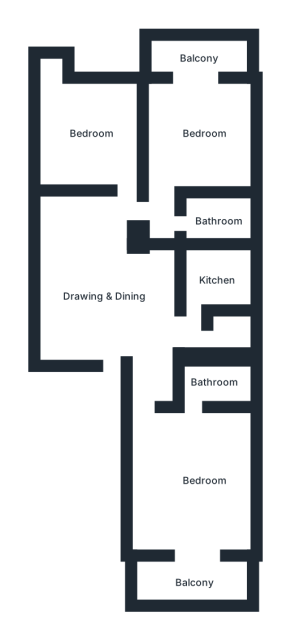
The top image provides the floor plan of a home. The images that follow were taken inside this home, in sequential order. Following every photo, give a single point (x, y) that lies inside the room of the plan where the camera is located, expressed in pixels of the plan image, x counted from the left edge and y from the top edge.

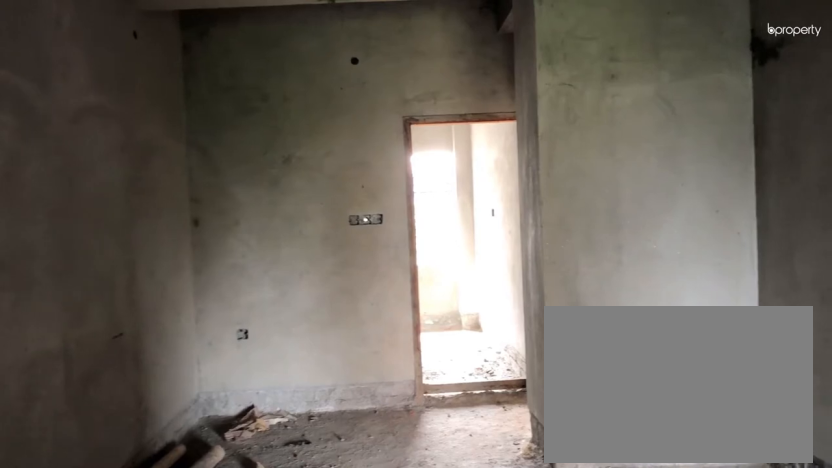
(107, 298)
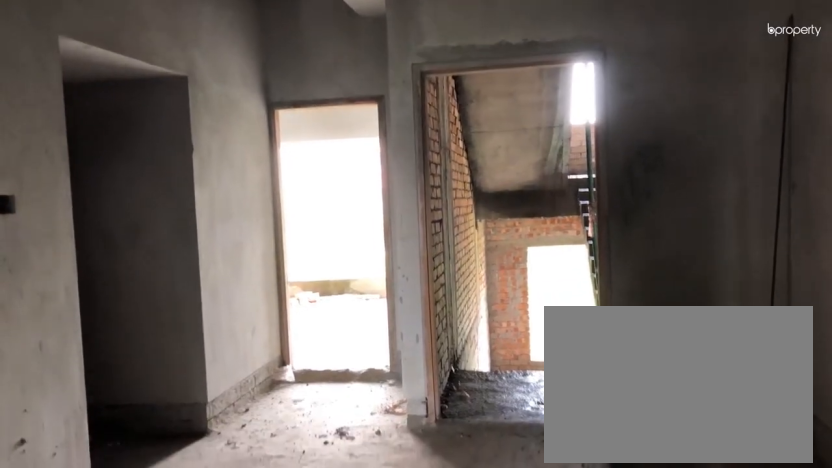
(107, 300)
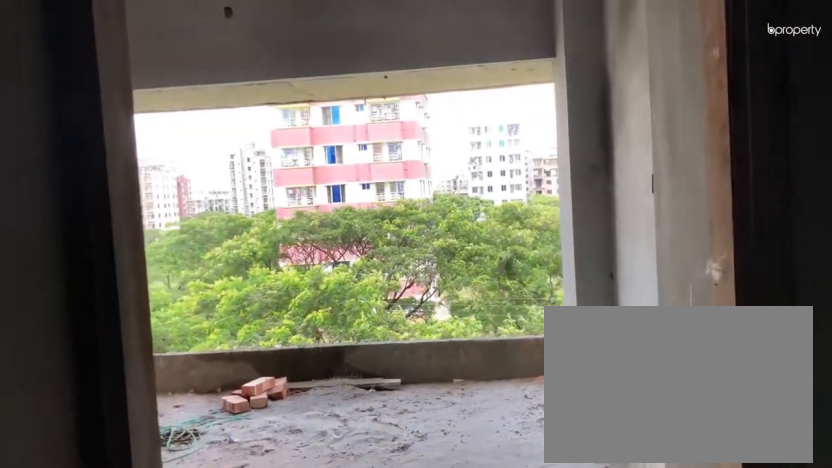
(204, 485)
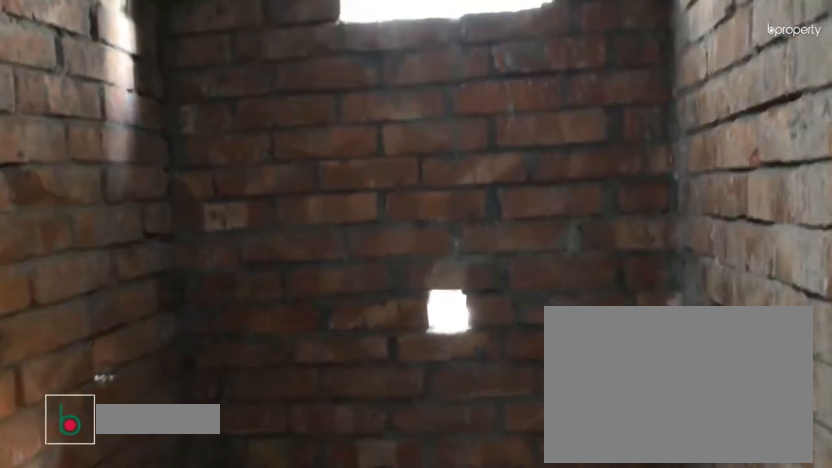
(228, 337)
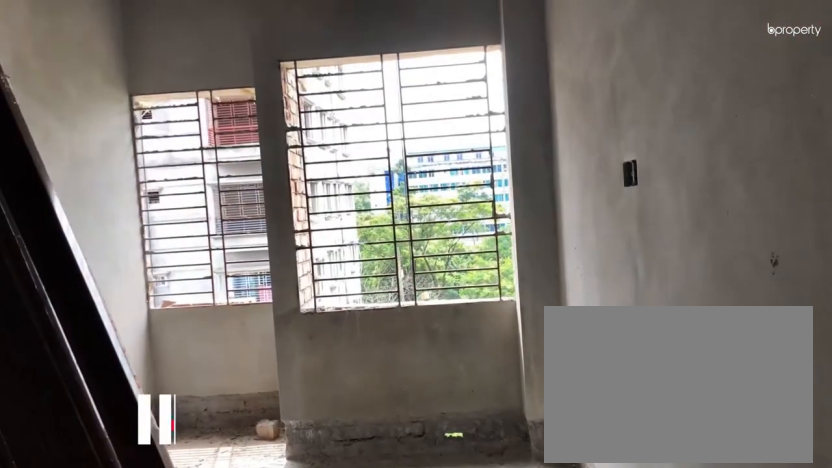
(96, 136)
